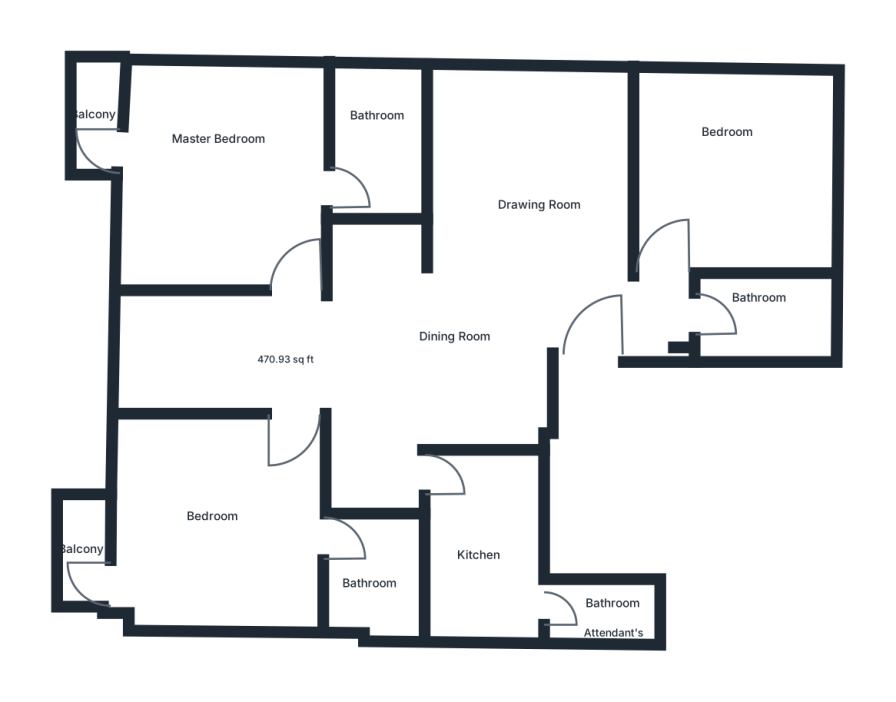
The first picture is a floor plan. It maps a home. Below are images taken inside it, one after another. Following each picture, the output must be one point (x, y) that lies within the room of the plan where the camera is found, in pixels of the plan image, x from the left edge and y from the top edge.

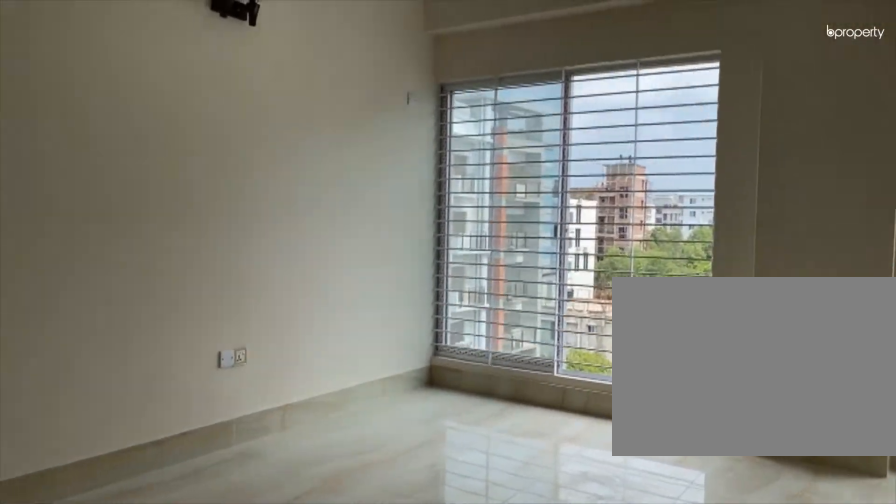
(505, 283)
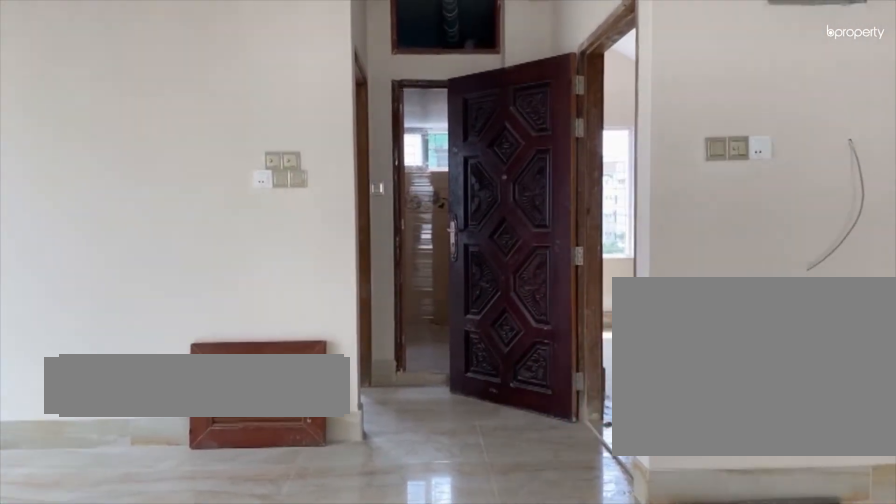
(505, 283)
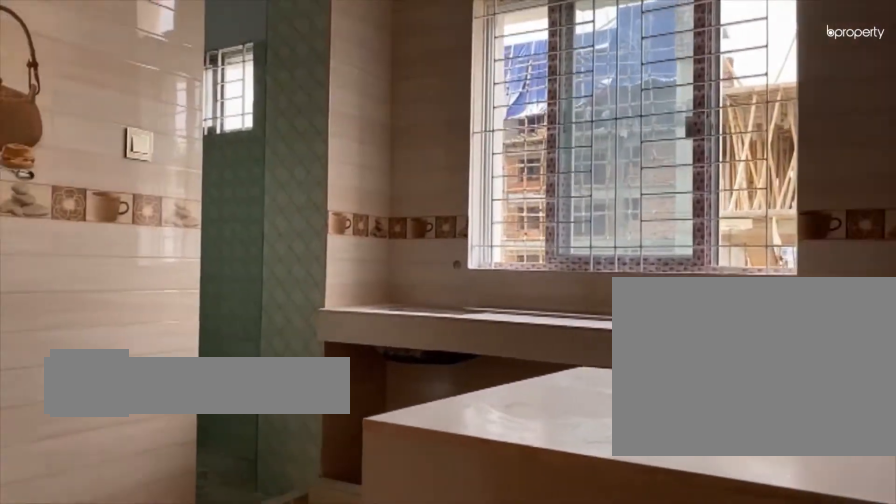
(482, 557)
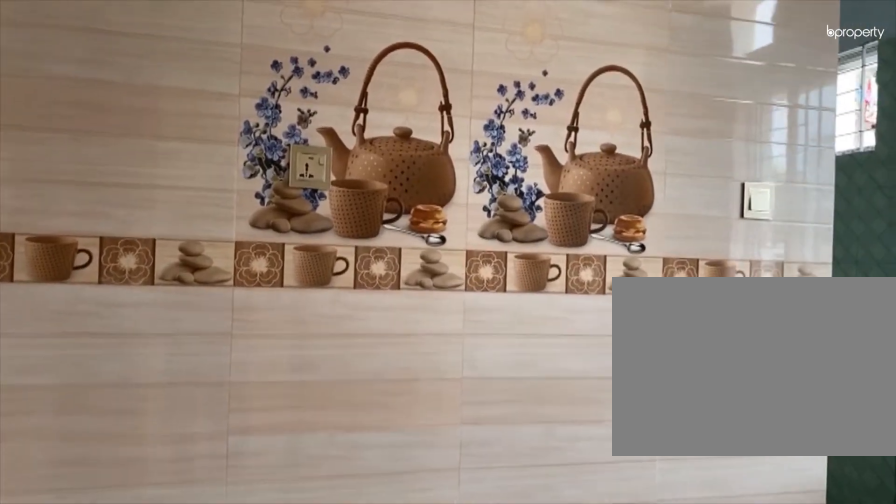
(482, 557)
